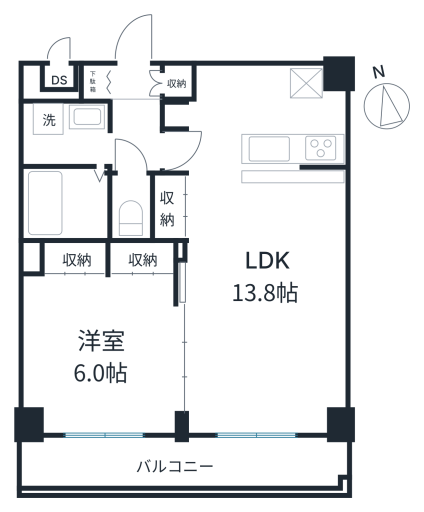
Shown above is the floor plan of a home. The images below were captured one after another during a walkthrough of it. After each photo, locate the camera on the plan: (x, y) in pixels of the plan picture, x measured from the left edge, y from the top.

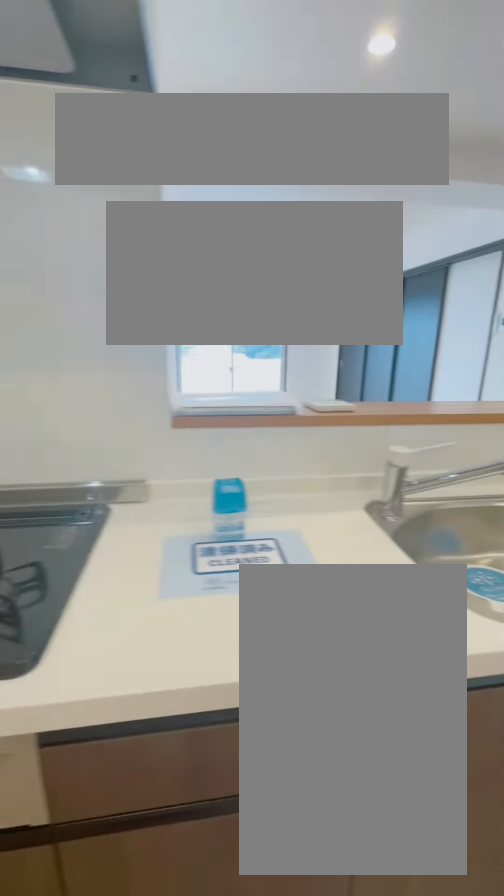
(261, 115)
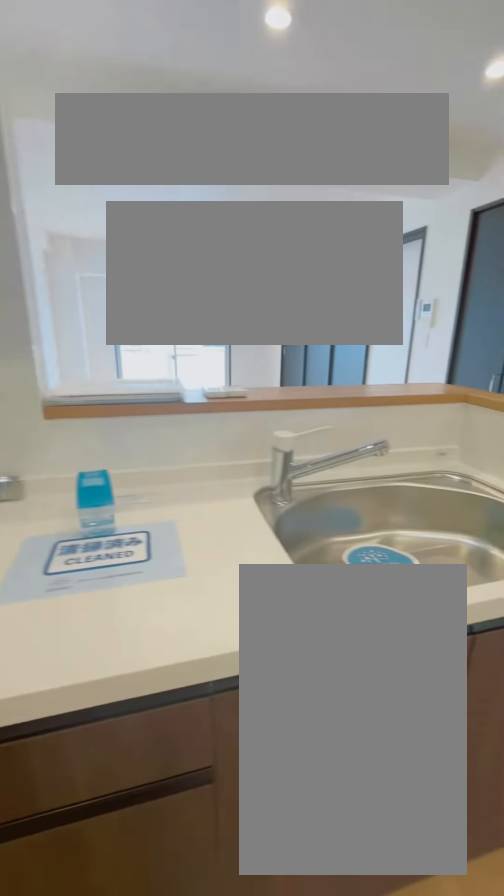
(262, 101)
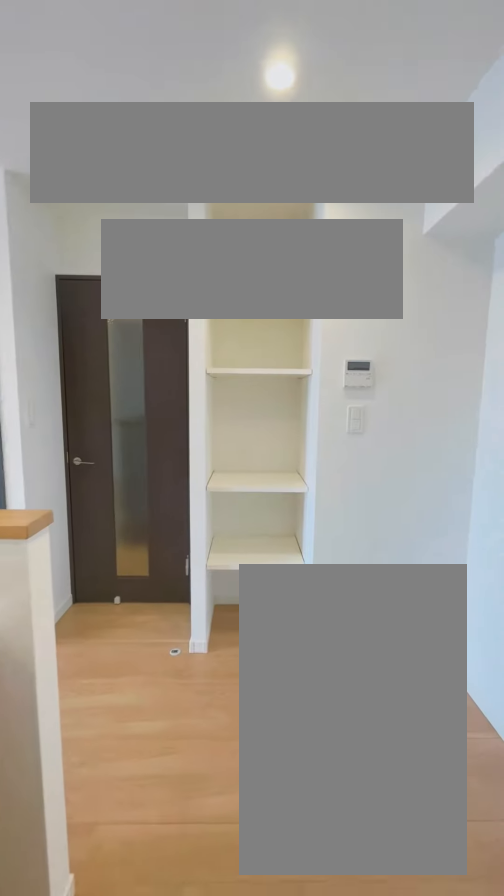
(262, 101)
